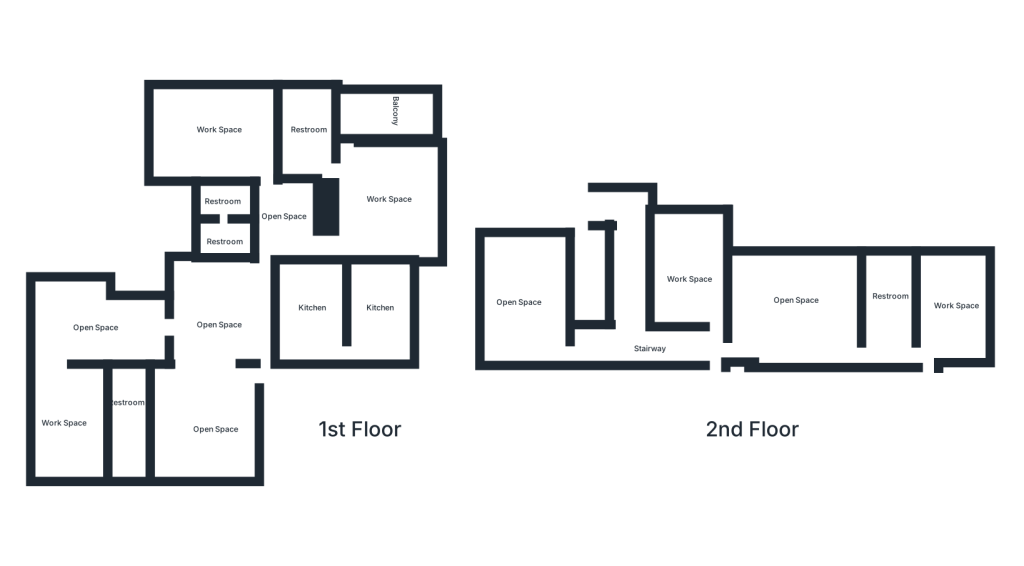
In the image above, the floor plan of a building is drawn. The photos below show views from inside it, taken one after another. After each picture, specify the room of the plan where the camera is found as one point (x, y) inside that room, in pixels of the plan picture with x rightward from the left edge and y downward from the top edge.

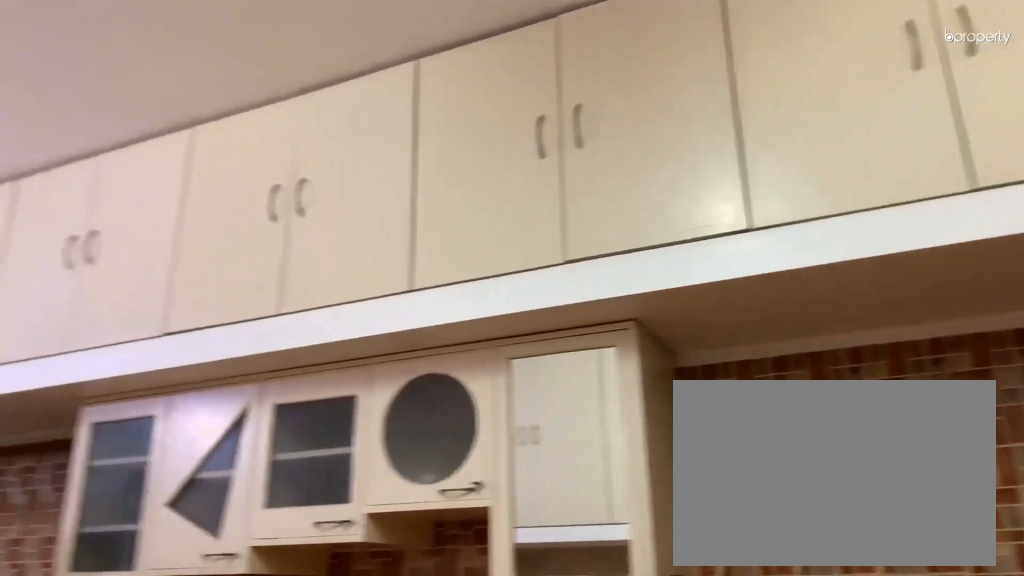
(310, 319)
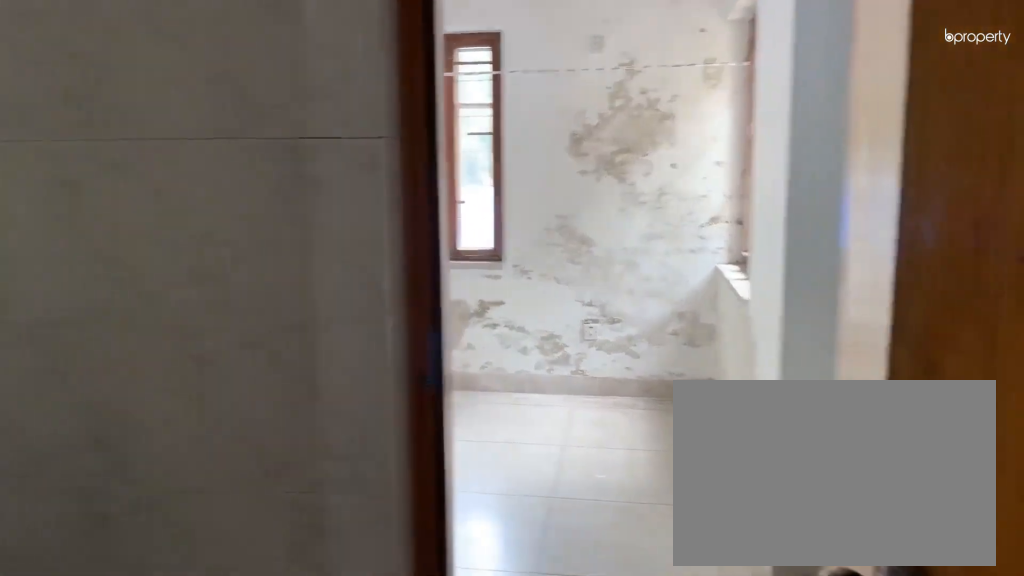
(892, 316)
